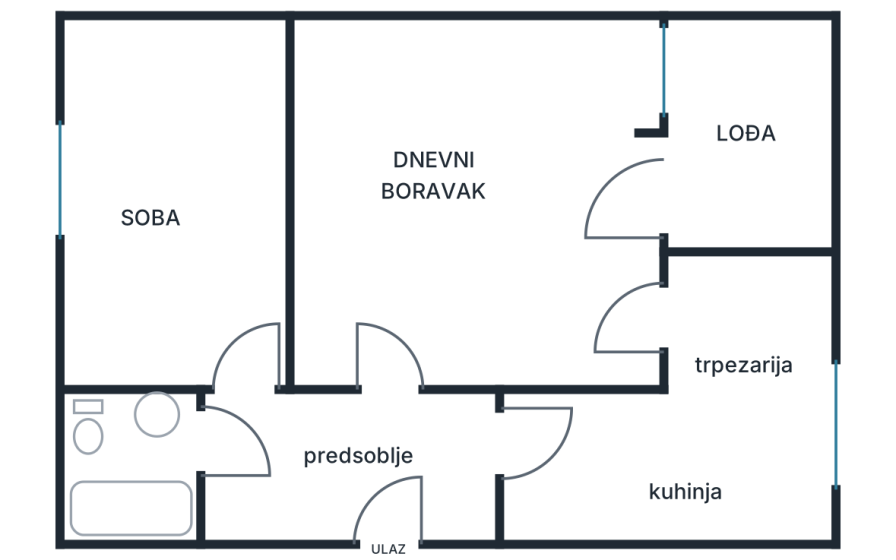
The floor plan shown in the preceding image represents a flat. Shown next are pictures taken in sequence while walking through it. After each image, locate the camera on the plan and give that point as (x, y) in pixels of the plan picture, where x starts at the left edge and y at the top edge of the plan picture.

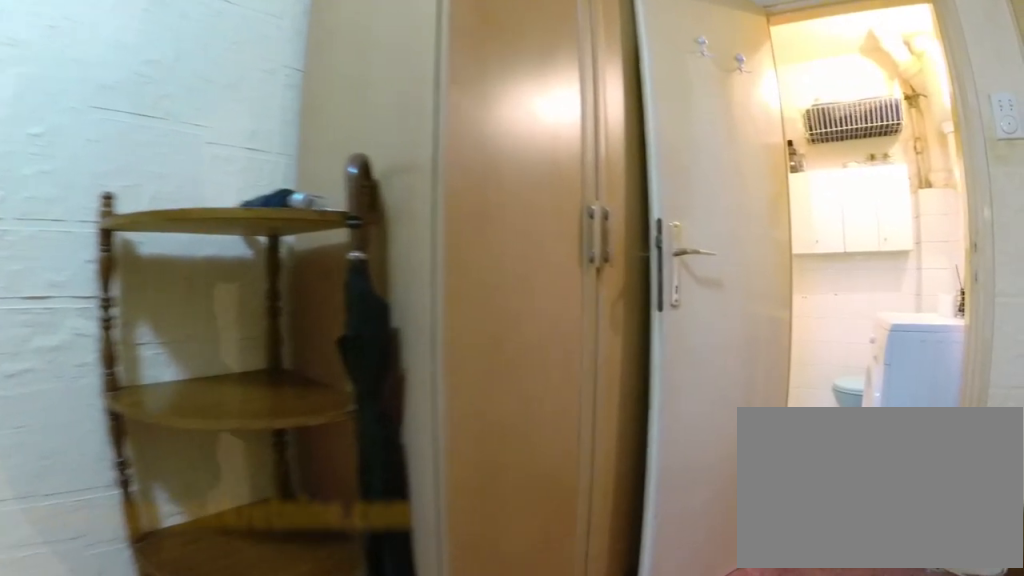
(349, 437)
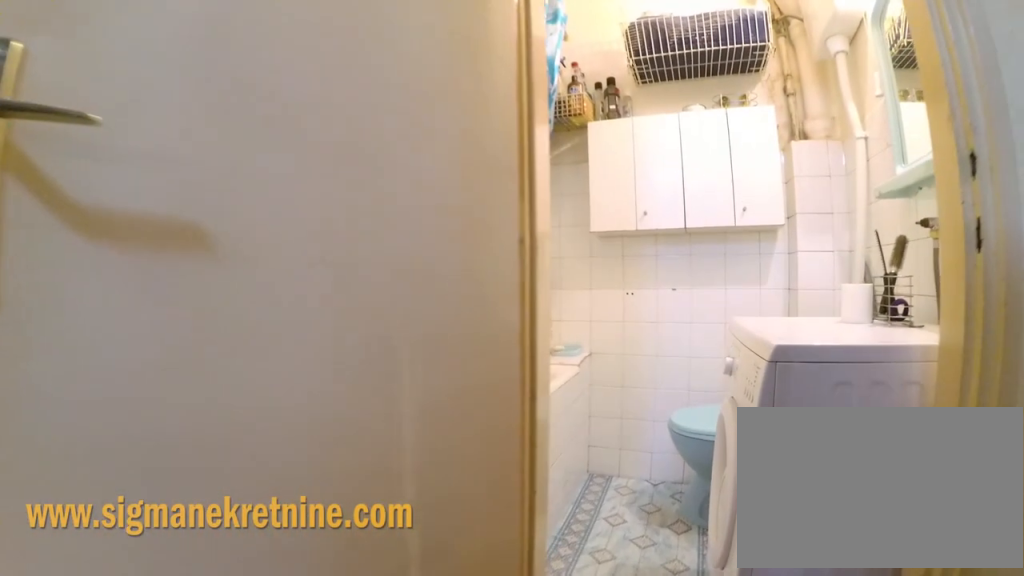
(267, 436)
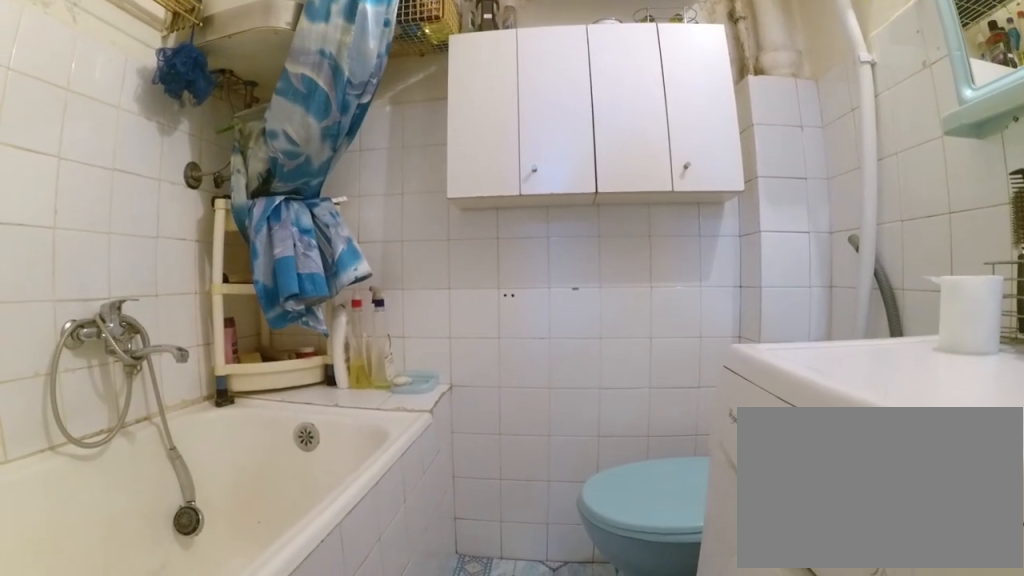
(215, 437)
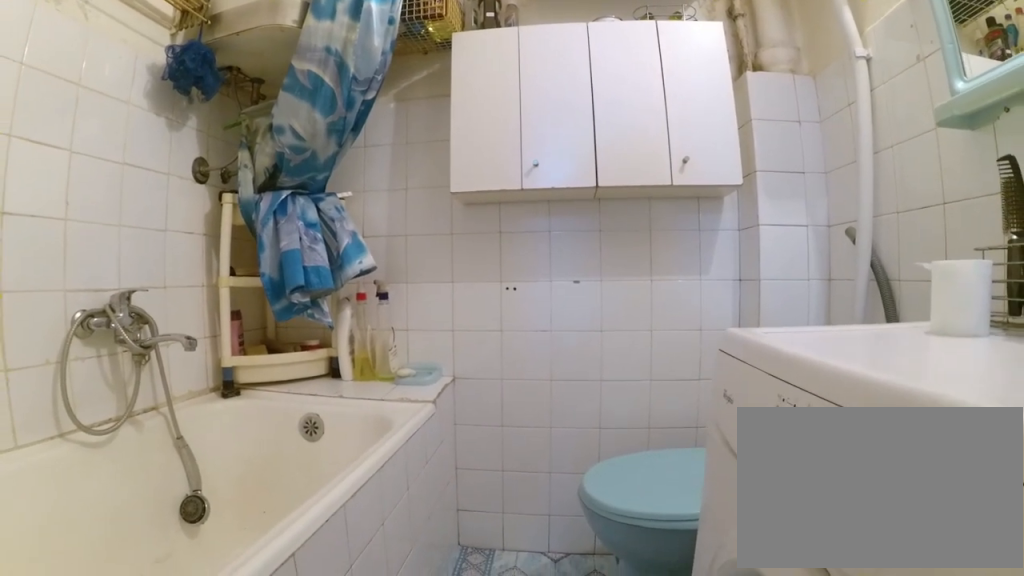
(215, 437)
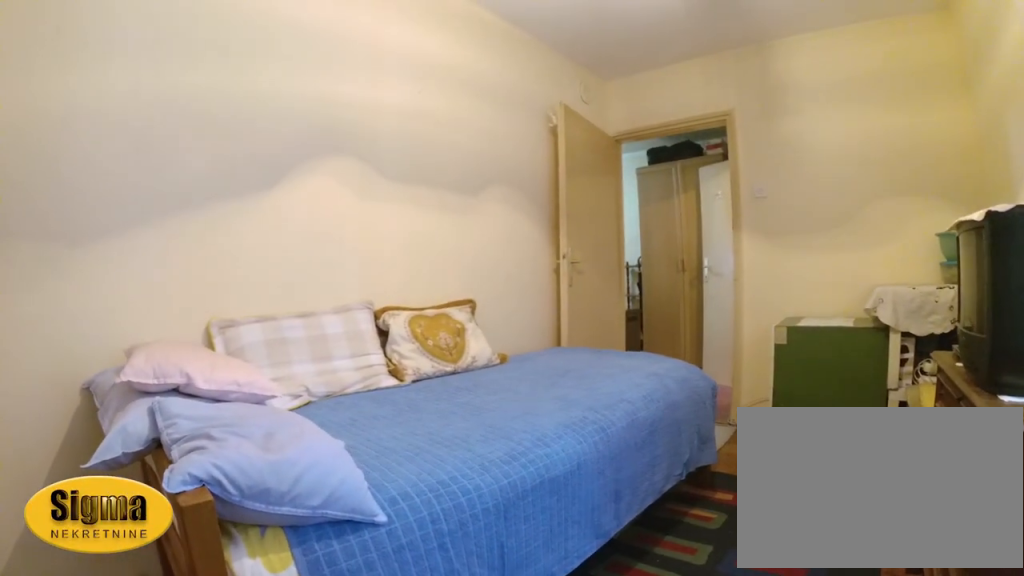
(110, 119)
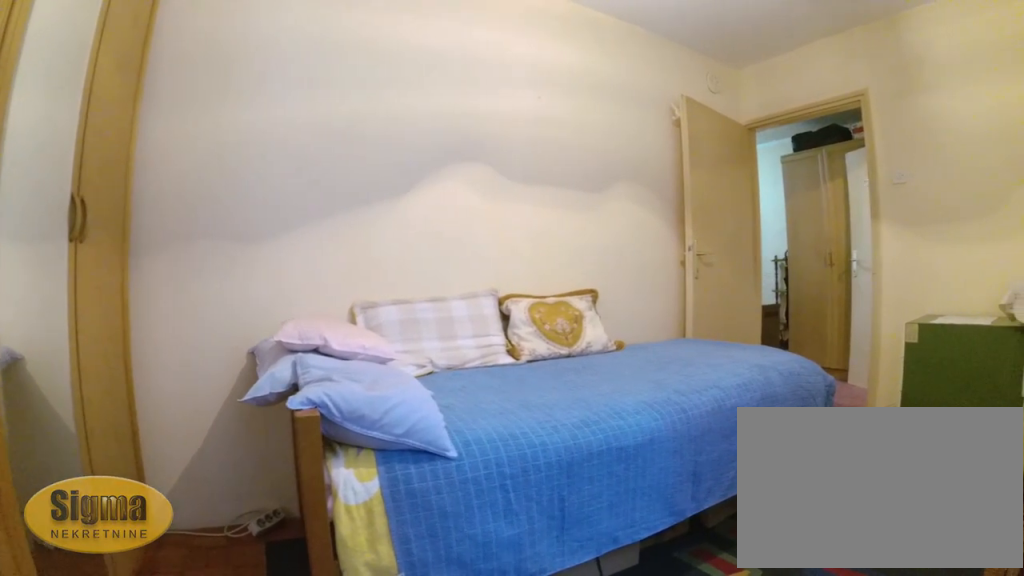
(108, 120)
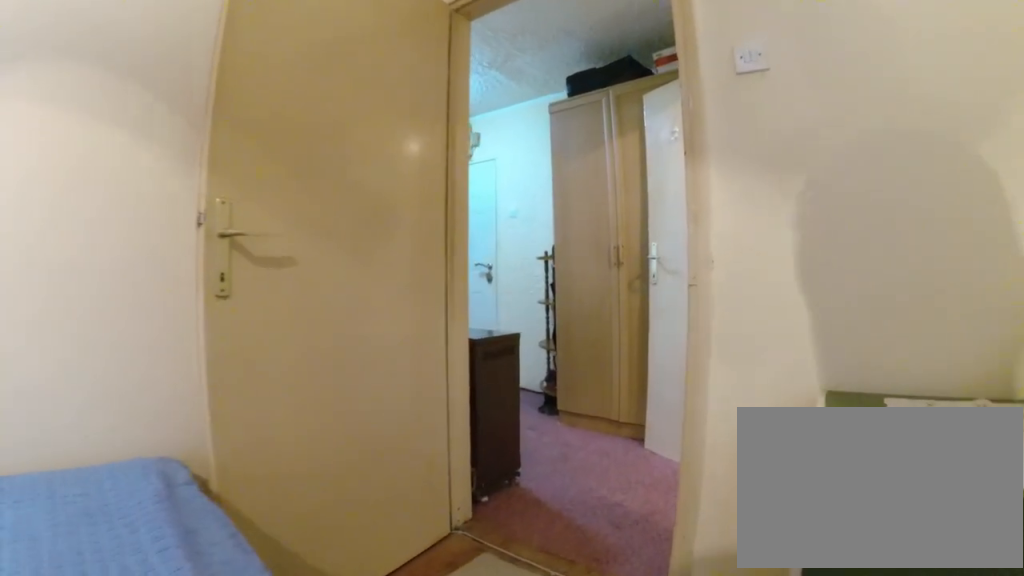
(184, 246)
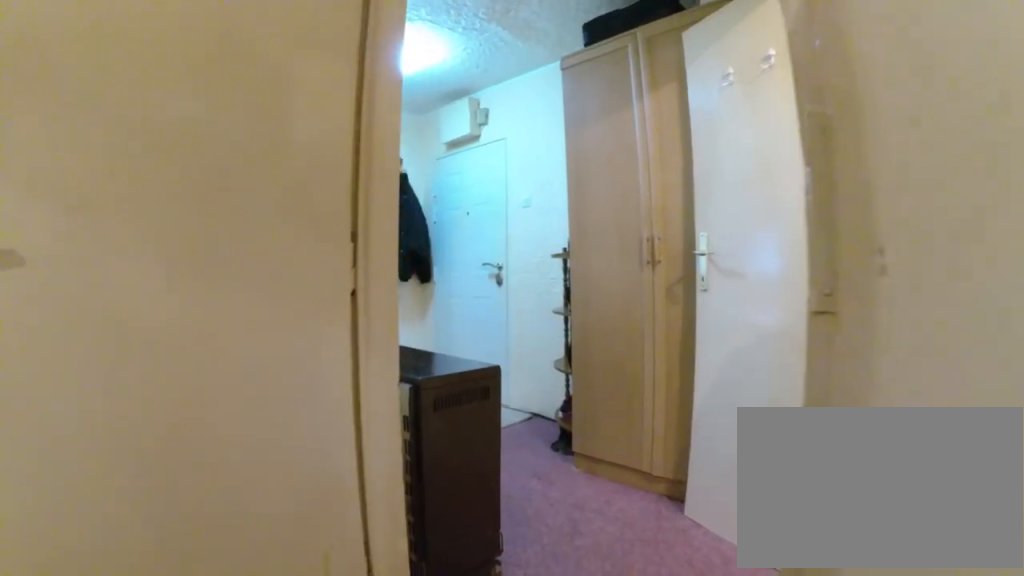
(216, 296)
